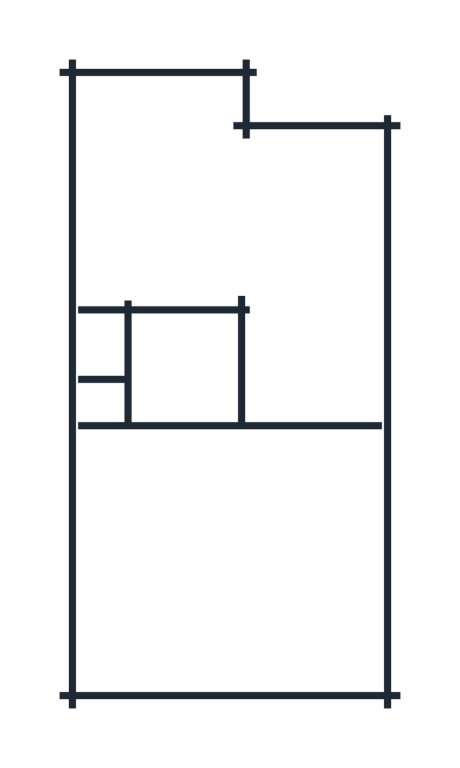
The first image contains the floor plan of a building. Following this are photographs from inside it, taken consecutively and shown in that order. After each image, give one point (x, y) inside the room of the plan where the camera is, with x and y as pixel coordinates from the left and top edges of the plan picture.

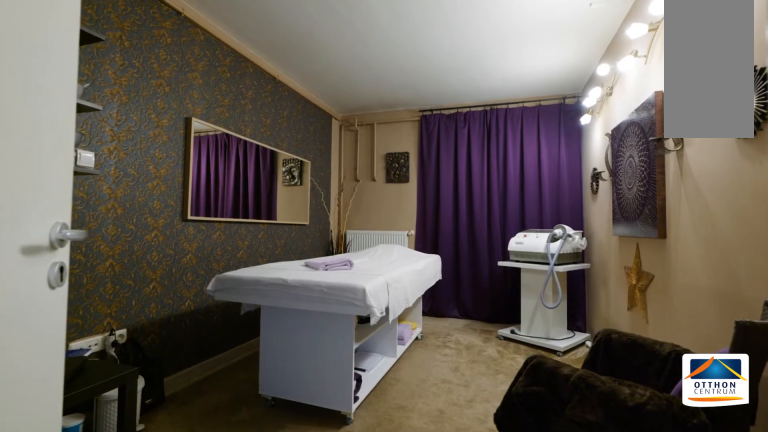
(319, 569)
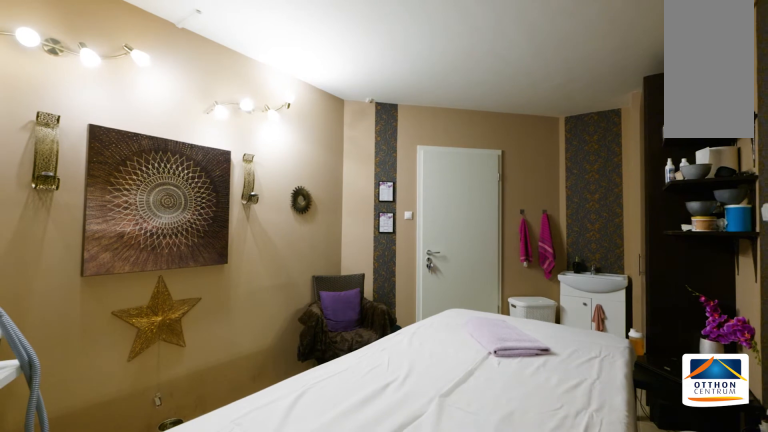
(318, 570)
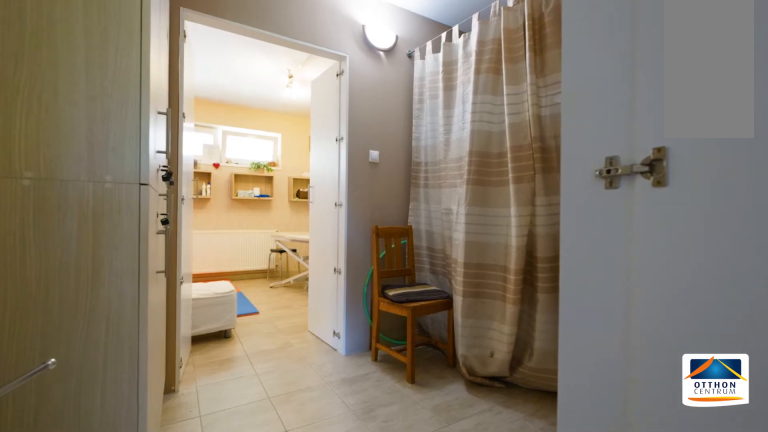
(310, 356)
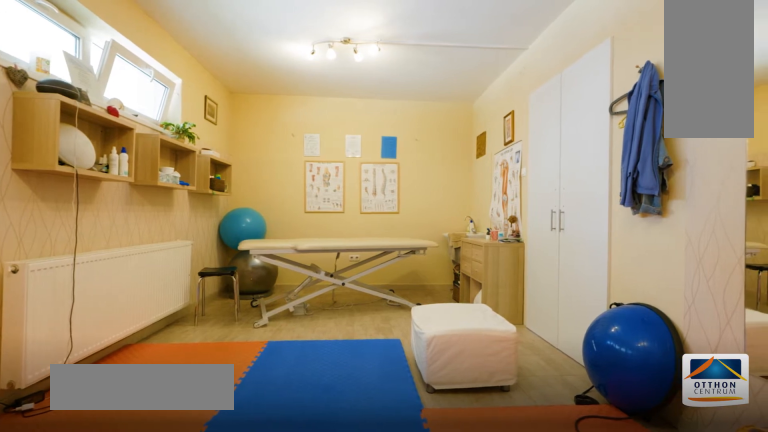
(206, 206)
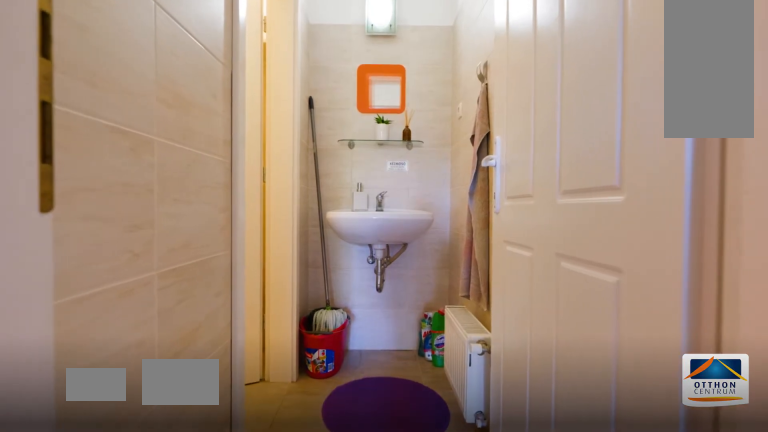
(171, 349)
